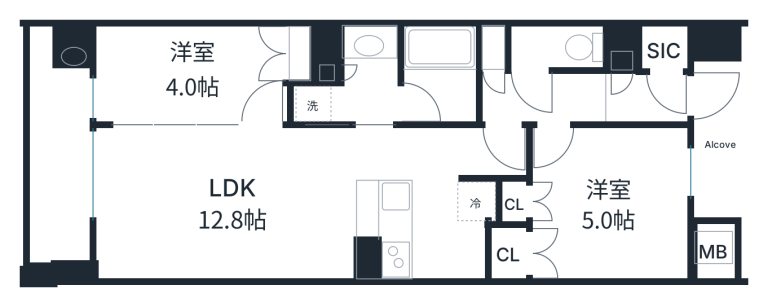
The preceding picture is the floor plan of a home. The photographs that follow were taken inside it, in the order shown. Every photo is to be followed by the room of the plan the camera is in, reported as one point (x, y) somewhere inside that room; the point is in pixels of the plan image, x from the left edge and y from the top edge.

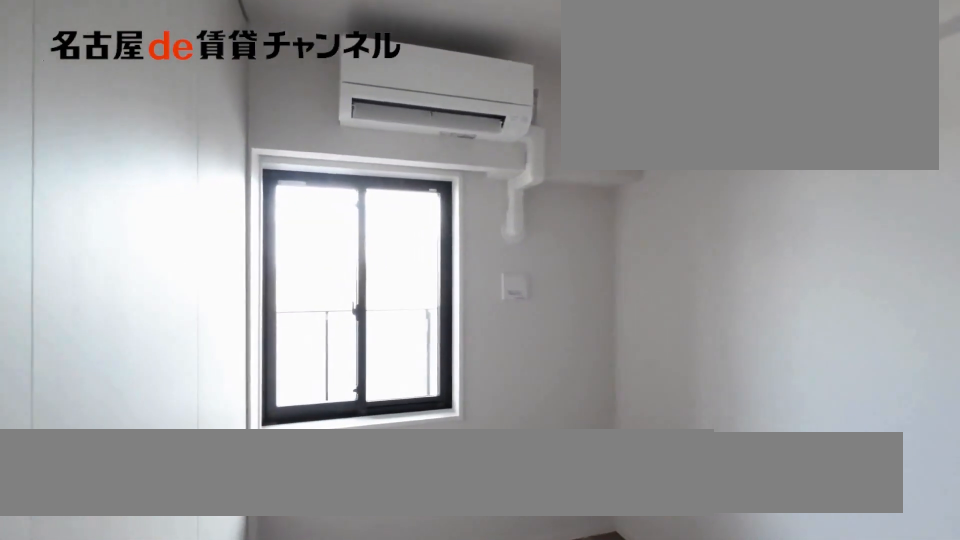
(188, 77)
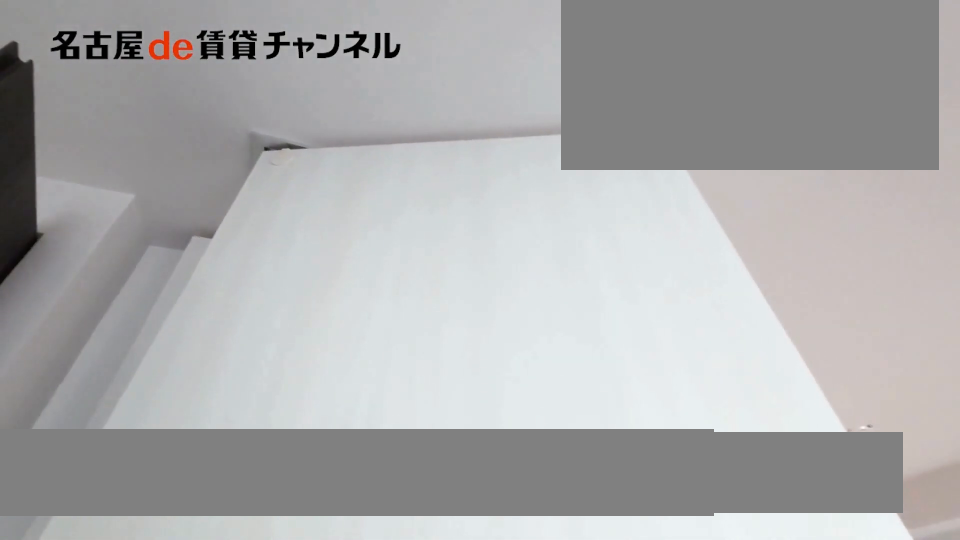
(188, 77)
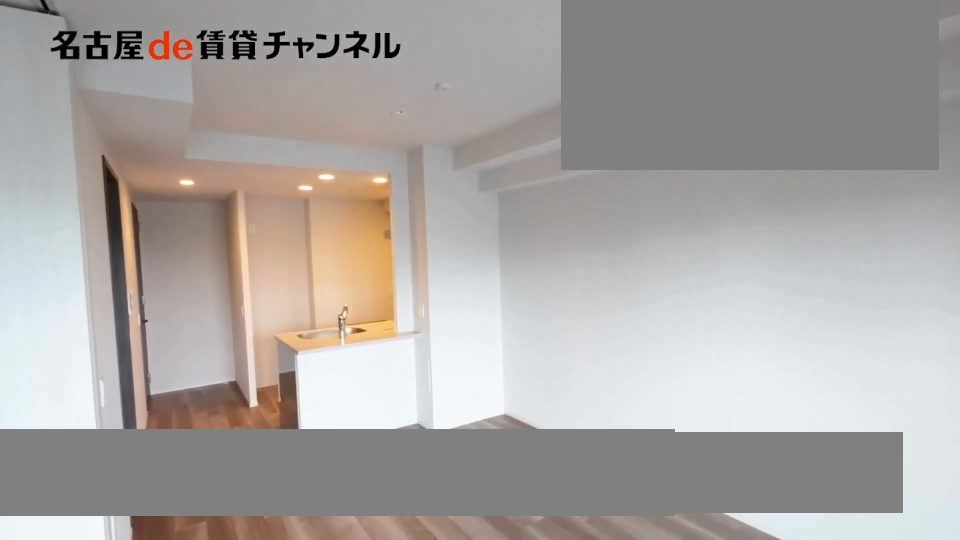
(221, 201)
